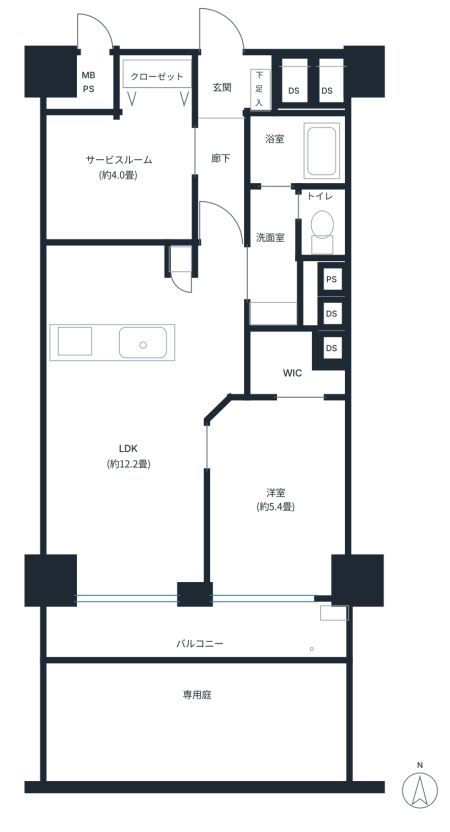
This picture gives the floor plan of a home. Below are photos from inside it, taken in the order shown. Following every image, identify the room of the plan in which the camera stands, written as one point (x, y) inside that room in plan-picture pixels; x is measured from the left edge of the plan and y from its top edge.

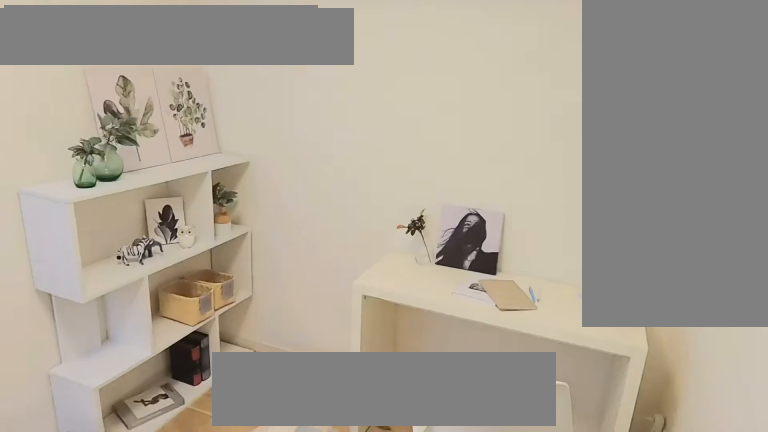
(122, 174)
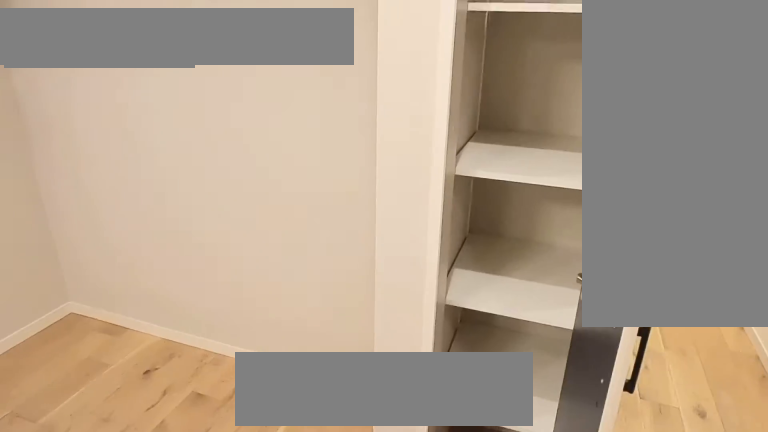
(119, 286)
